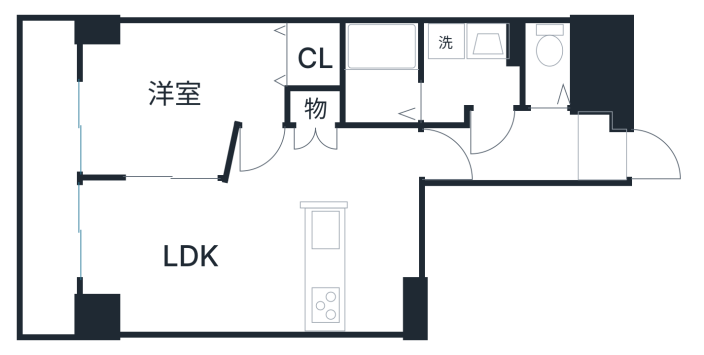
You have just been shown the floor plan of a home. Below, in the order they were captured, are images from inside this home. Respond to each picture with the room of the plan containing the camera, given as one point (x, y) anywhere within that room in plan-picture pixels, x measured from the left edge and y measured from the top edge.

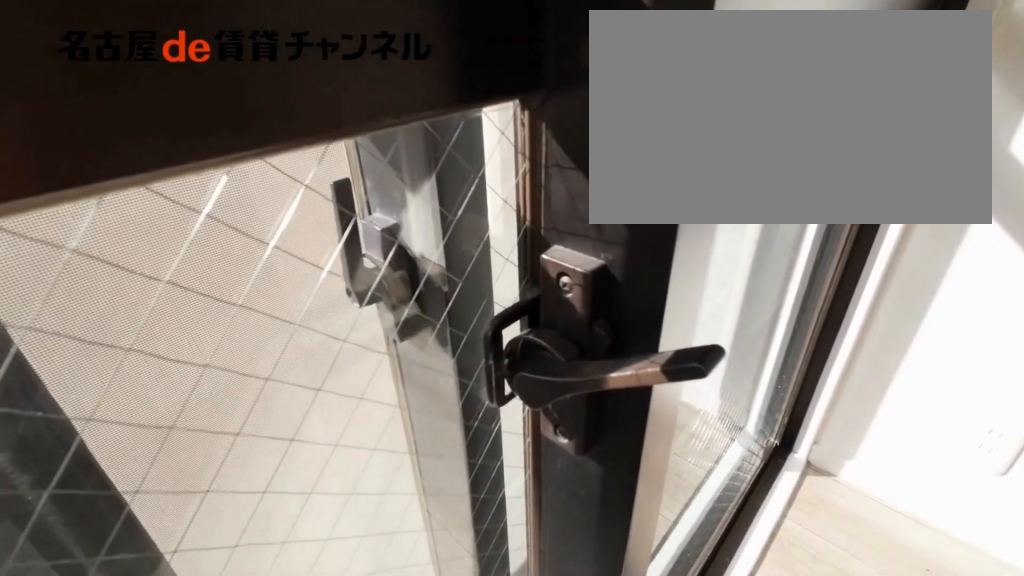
(189, 257)
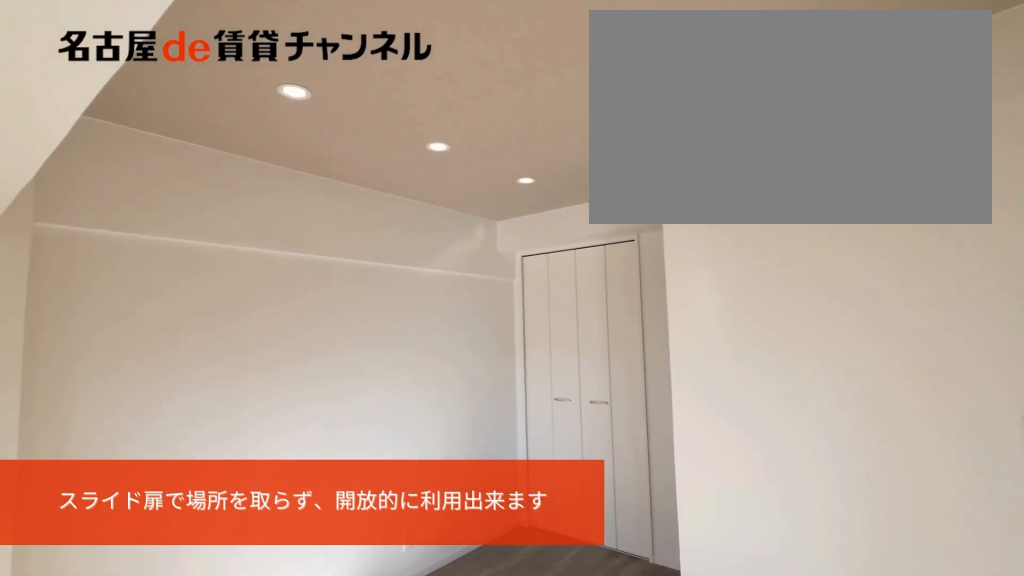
(175, 94)
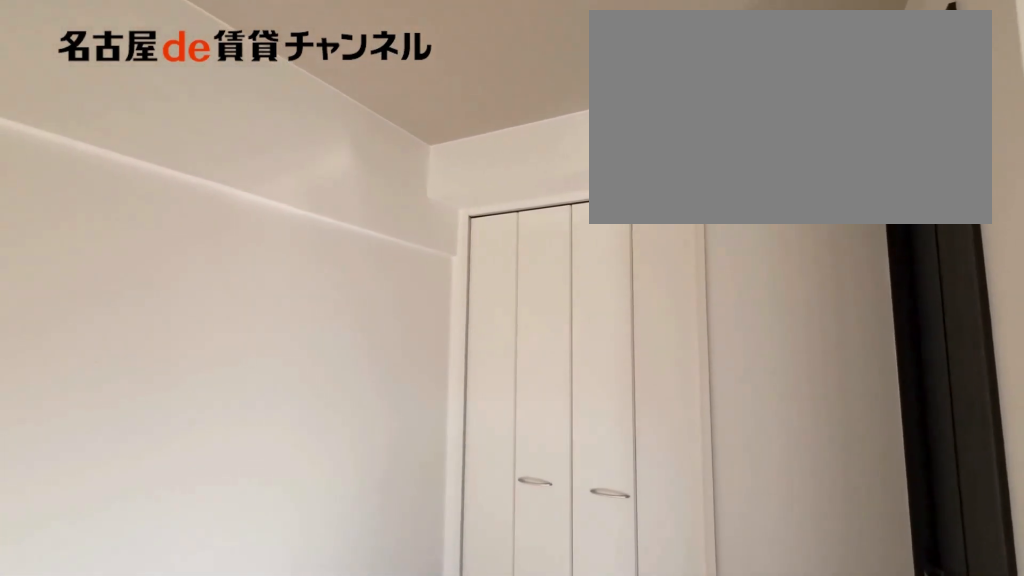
(175, 94)
